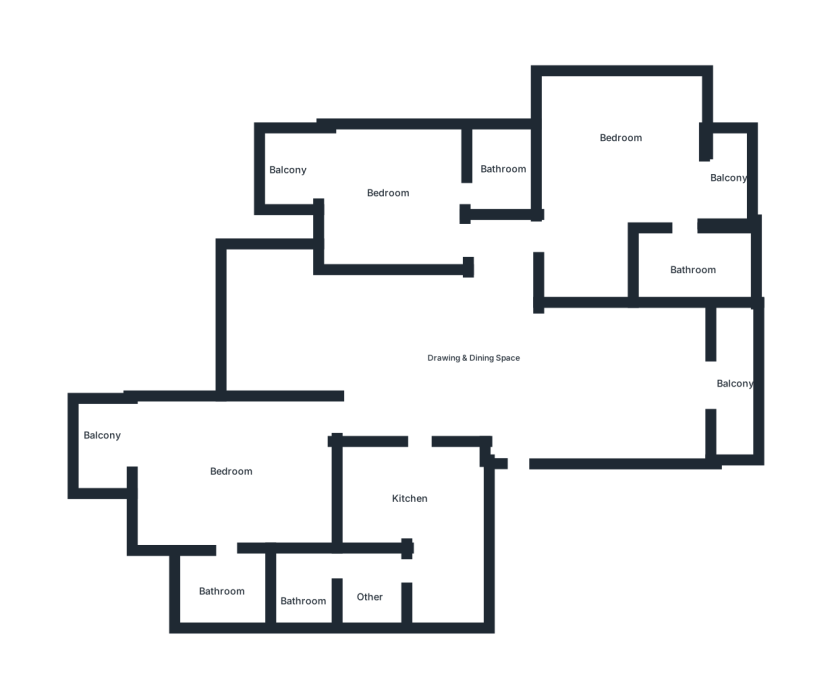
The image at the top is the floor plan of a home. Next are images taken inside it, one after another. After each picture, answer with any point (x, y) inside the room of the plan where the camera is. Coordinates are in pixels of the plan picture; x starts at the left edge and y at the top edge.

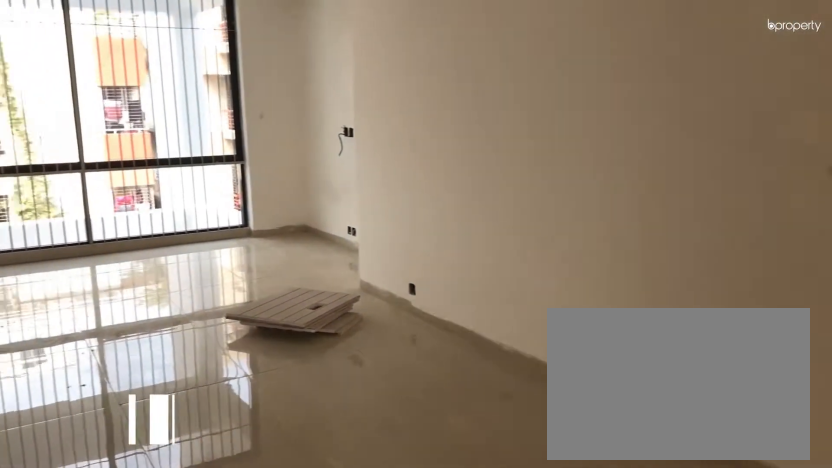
(392, 349)
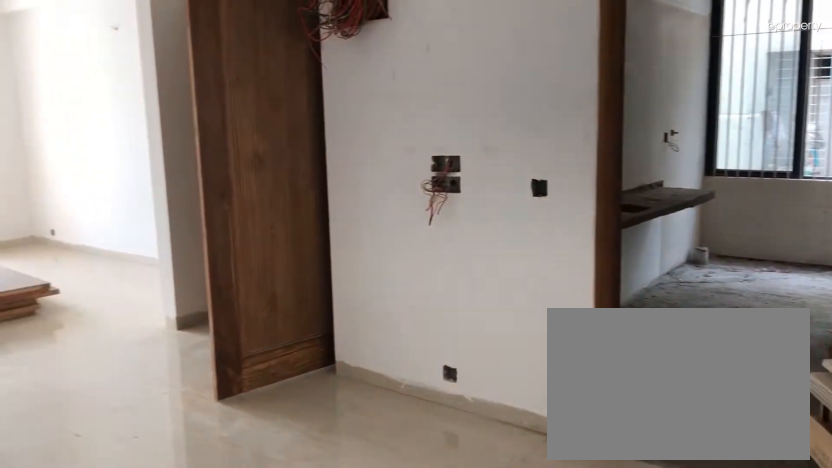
(392, 349)
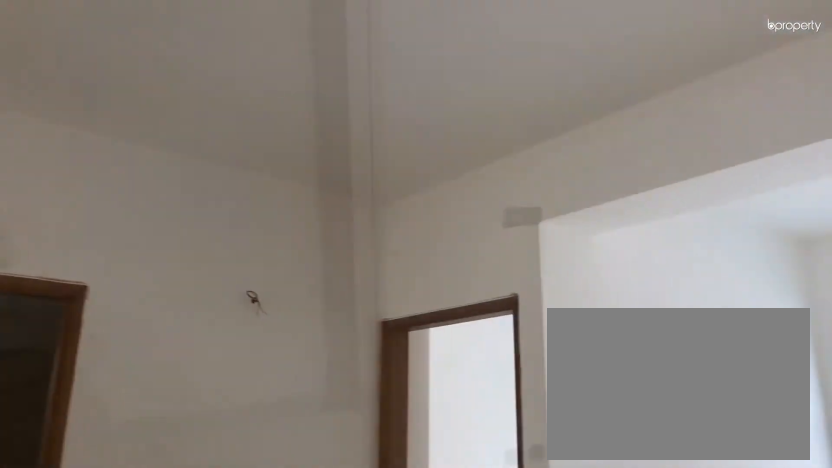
(274, 314)
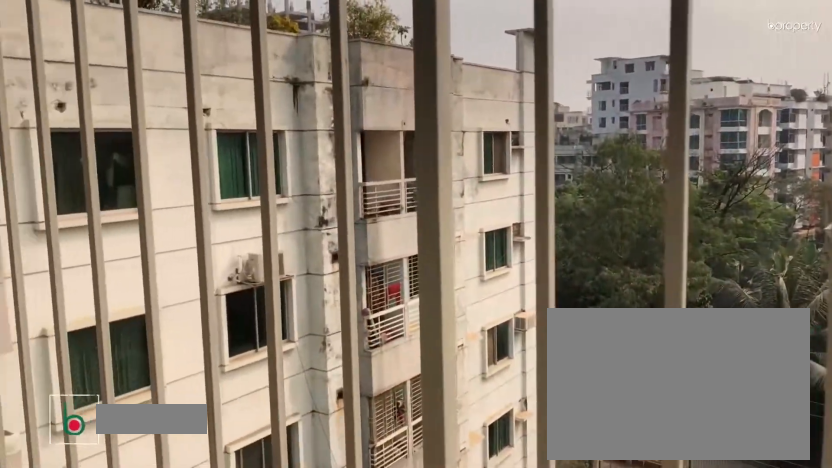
(734, 400)
